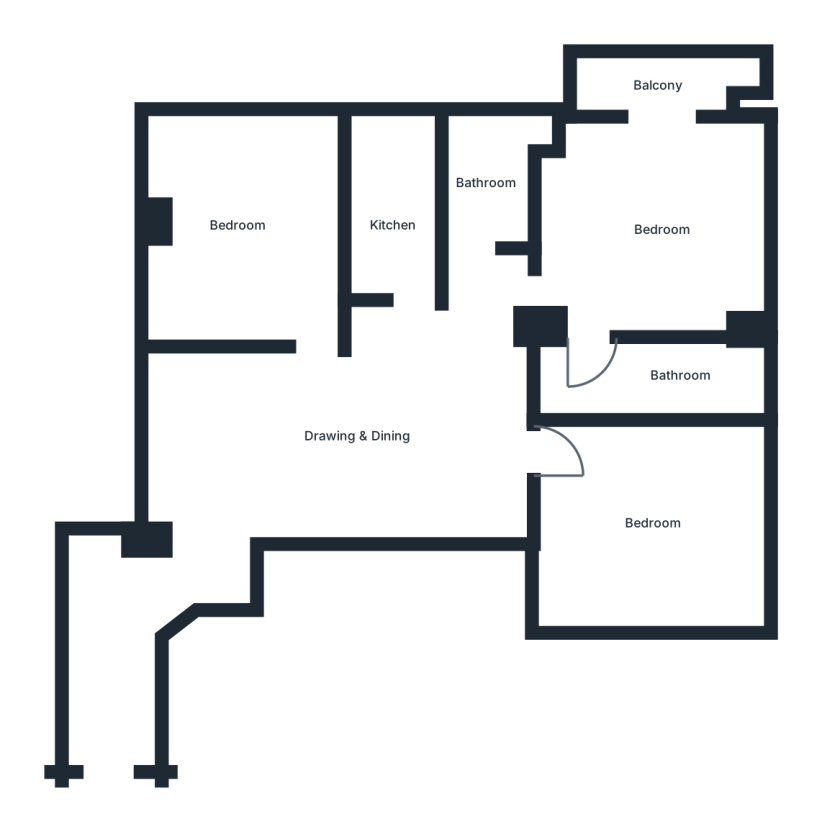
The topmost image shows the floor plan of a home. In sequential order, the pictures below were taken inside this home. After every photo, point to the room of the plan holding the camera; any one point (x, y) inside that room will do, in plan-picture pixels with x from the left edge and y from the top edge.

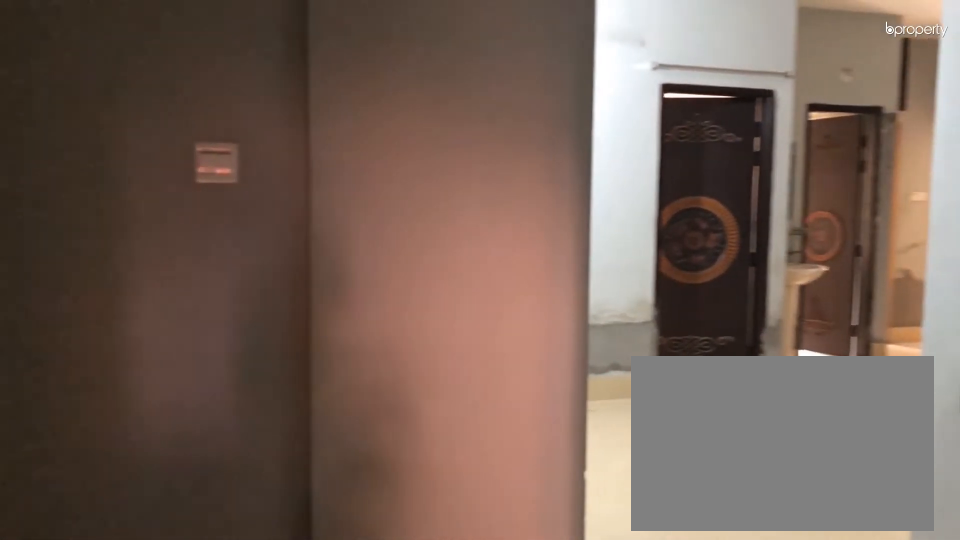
(126, 592)
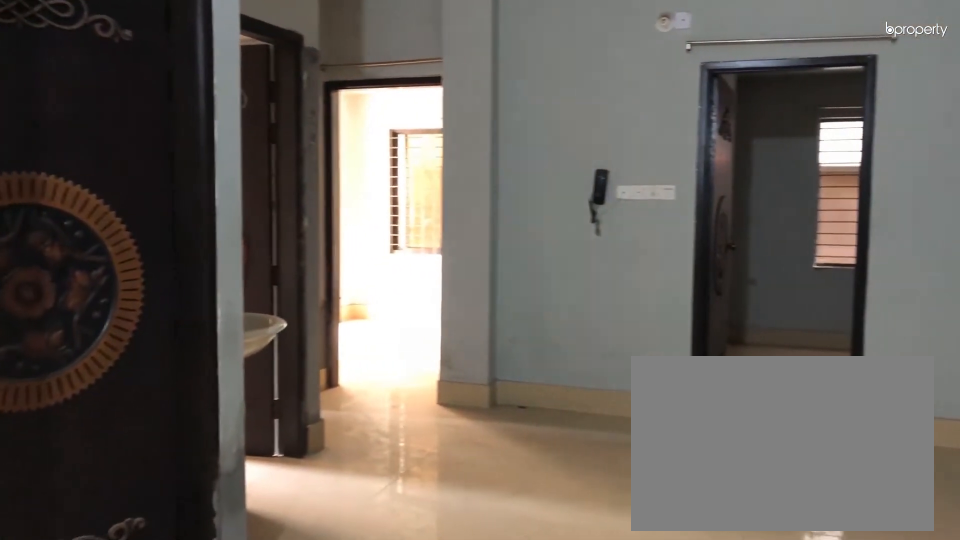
(330, 442)
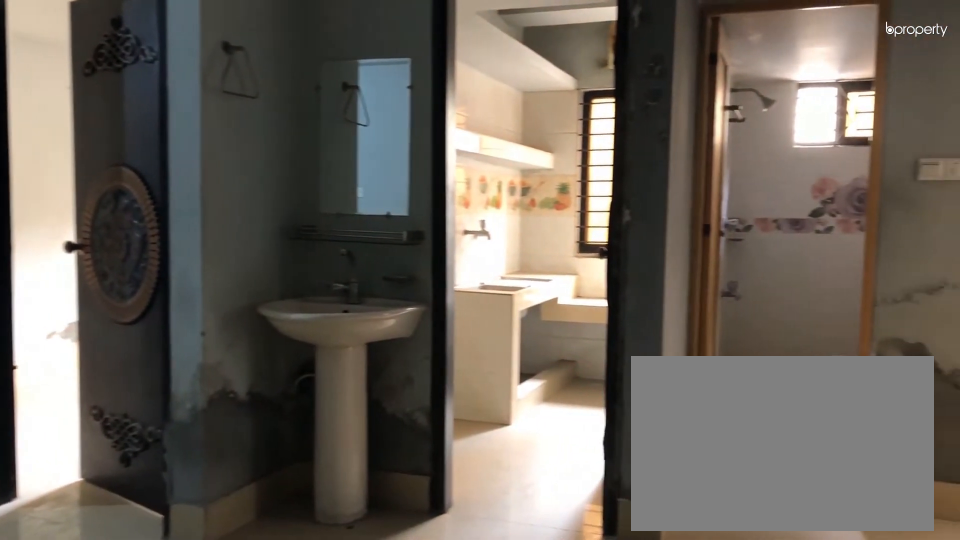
(326, 429)
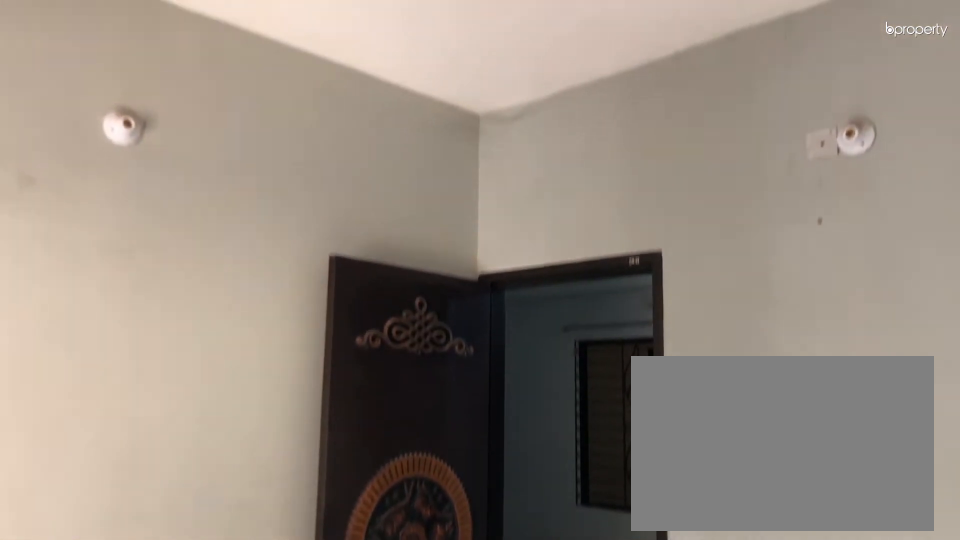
(260, 236)
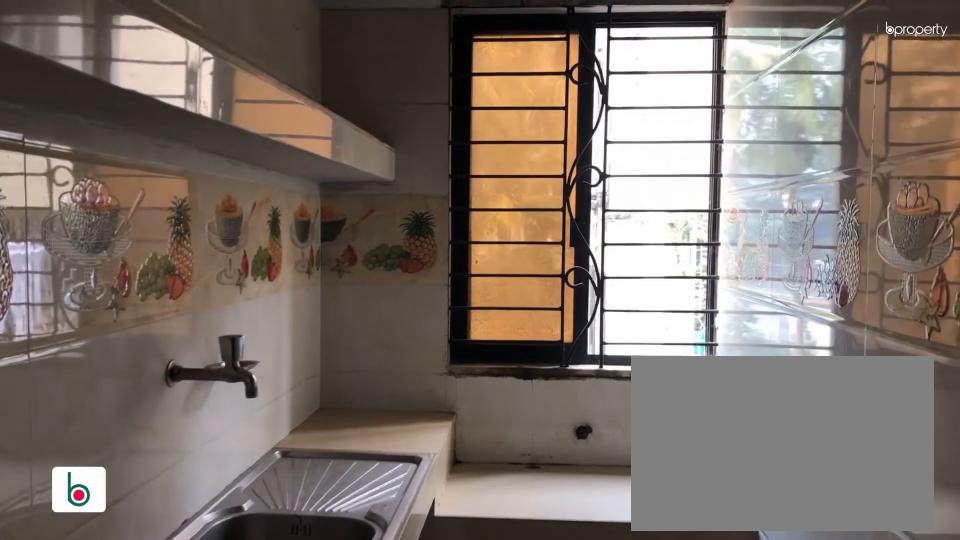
(399, 204)
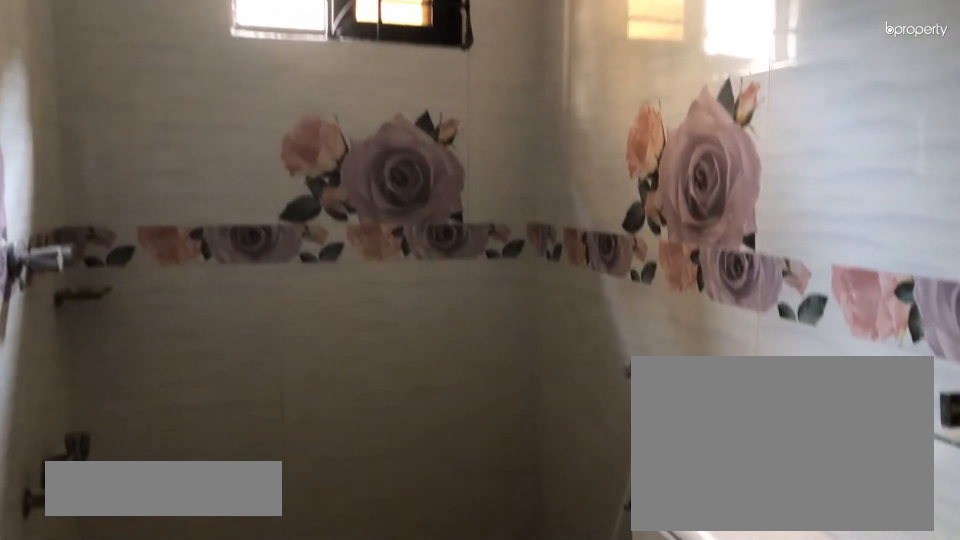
(489, 175)
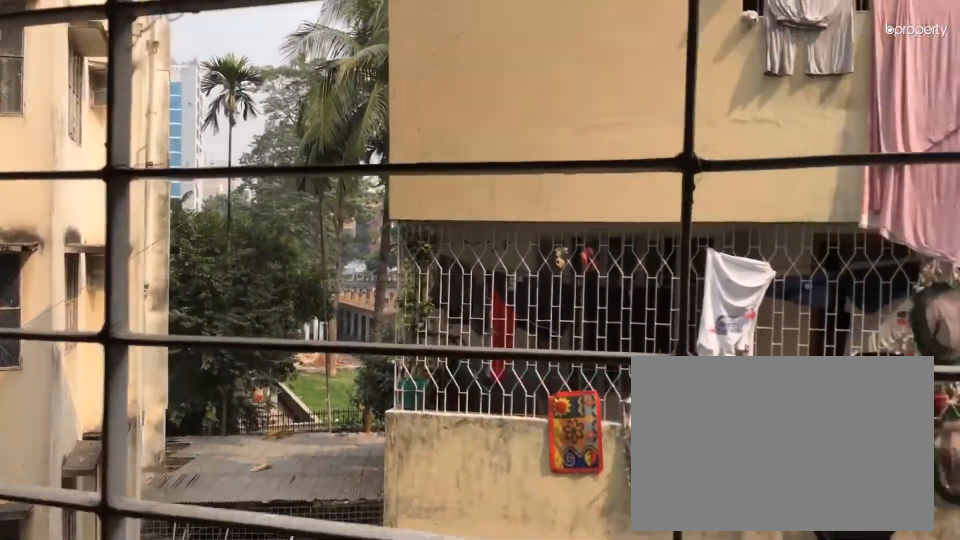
(664, 91)
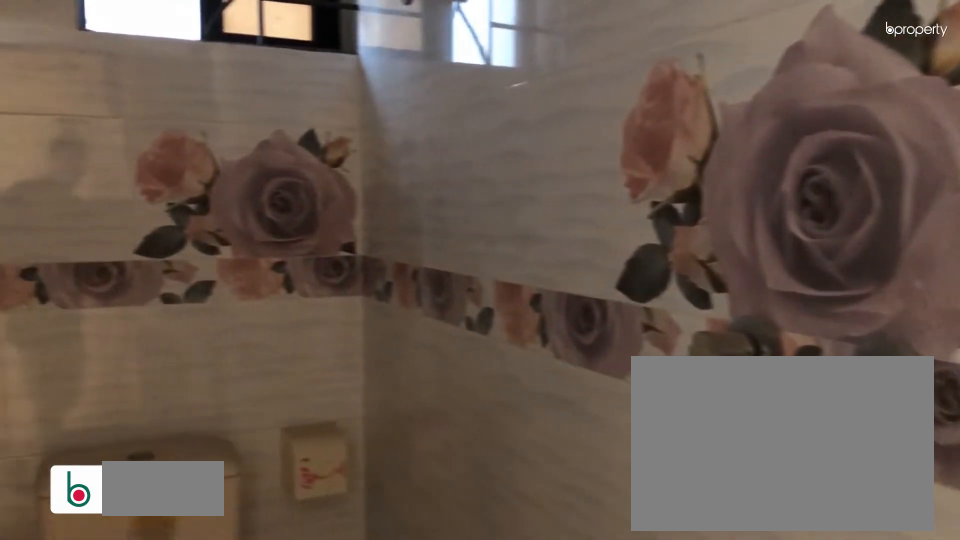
(632, 377)
